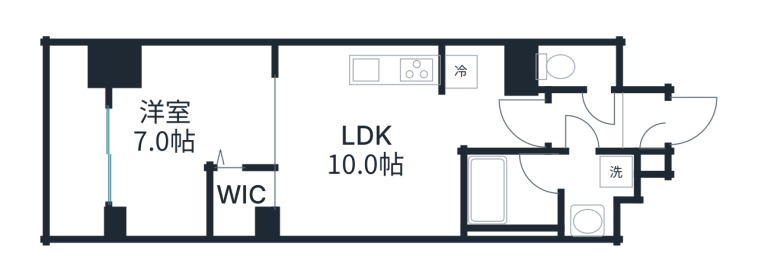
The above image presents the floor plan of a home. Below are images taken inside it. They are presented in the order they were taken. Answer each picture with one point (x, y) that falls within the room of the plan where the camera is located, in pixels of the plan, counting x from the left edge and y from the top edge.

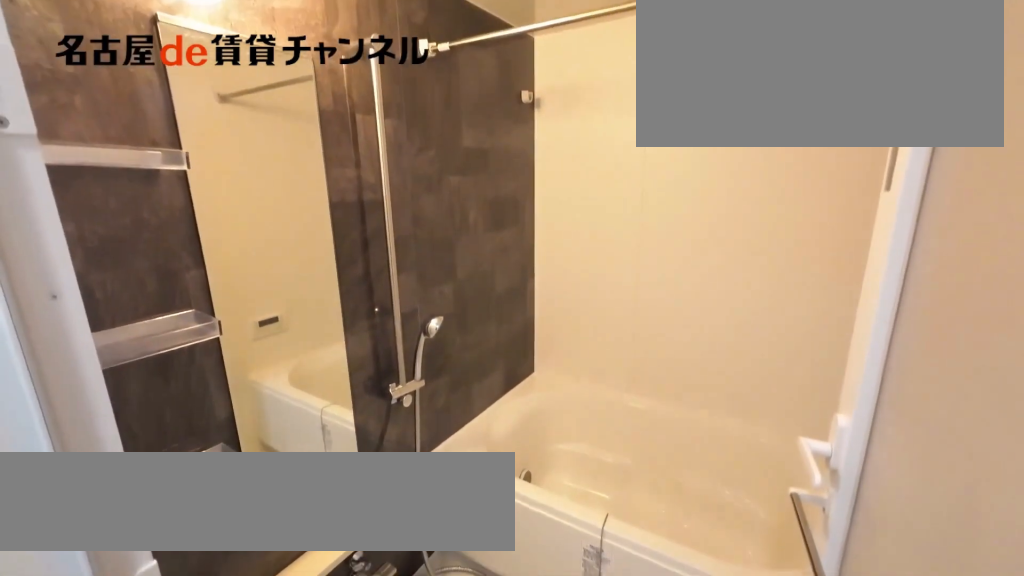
(545, 193)
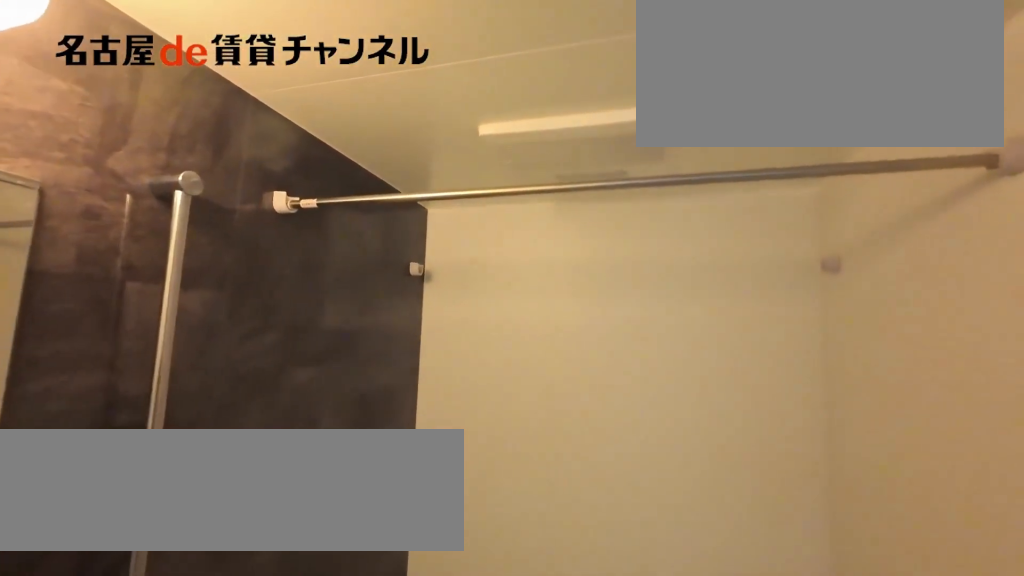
(545, 193)
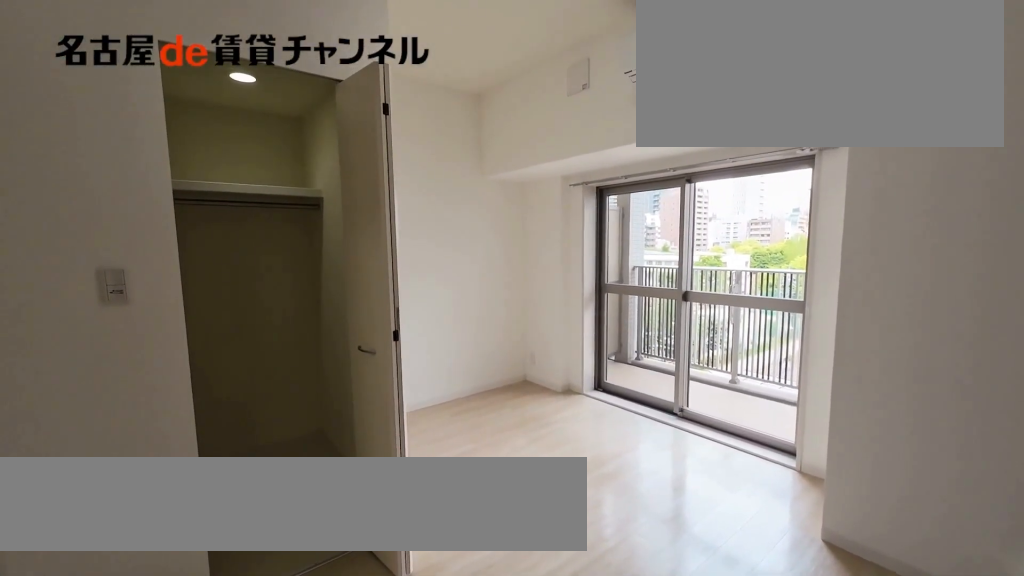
(190, 140)
